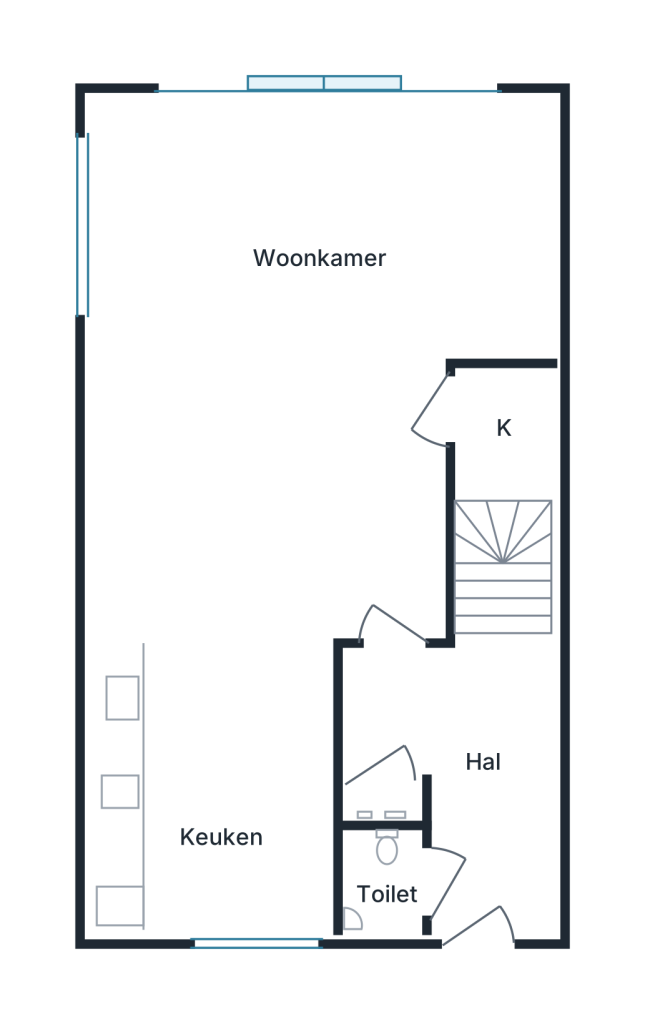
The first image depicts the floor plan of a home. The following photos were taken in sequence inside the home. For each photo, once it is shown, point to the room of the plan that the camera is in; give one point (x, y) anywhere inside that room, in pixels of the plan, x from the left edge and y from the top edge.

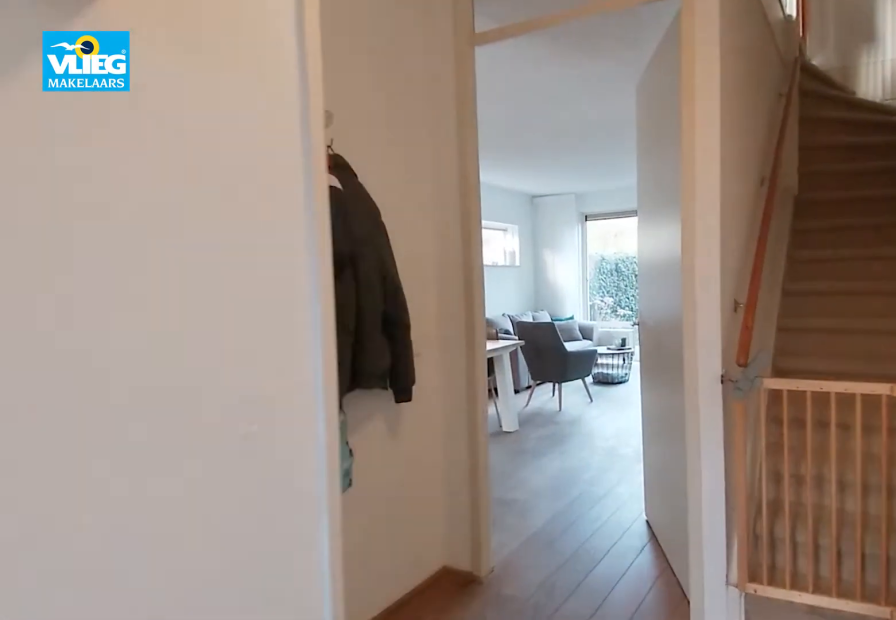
(464, 767)
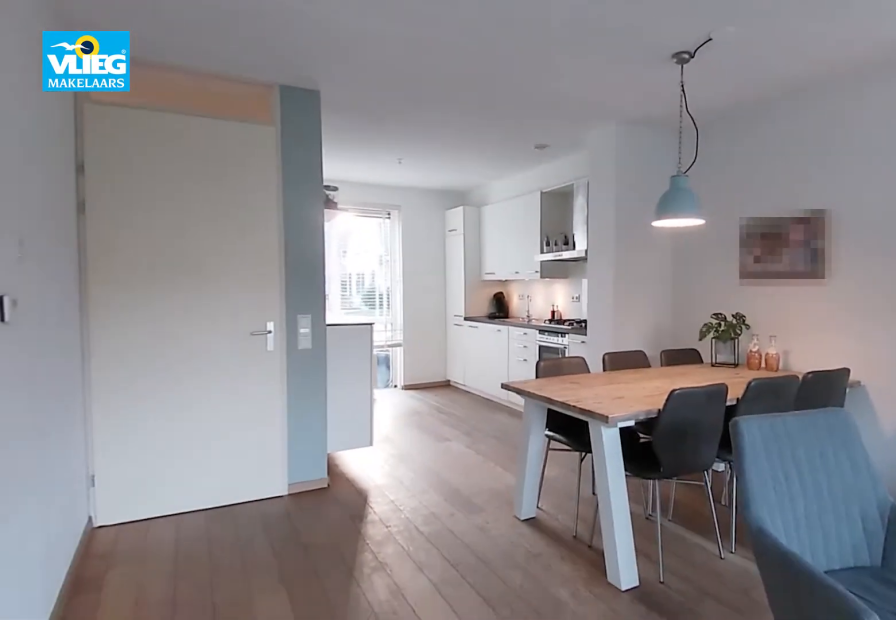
(290, 341)
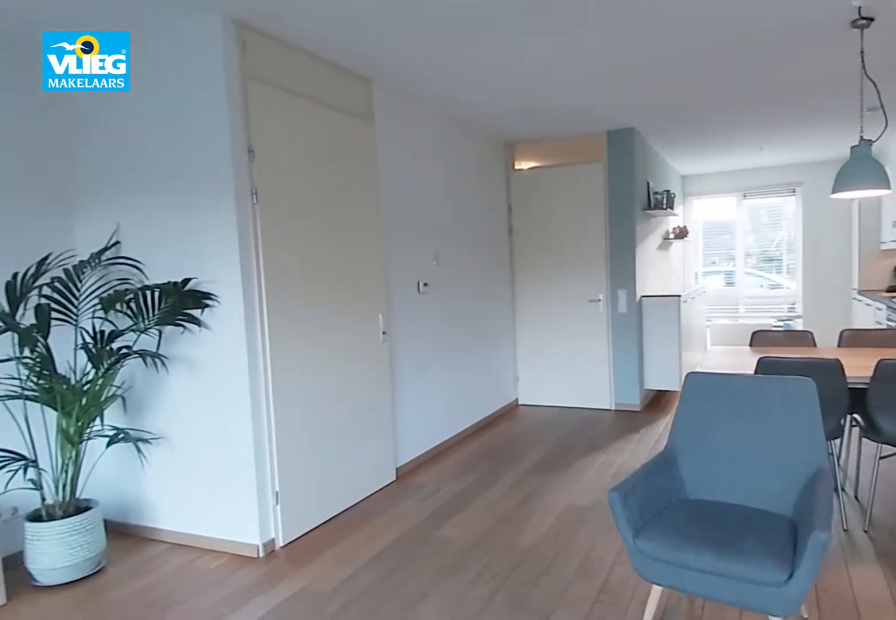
(290, 341)
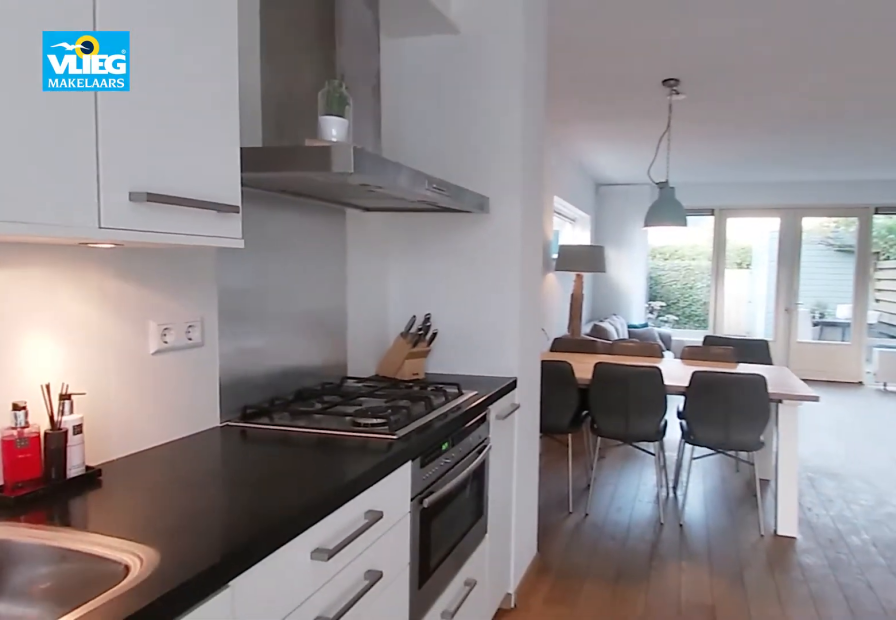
(214, 786)
